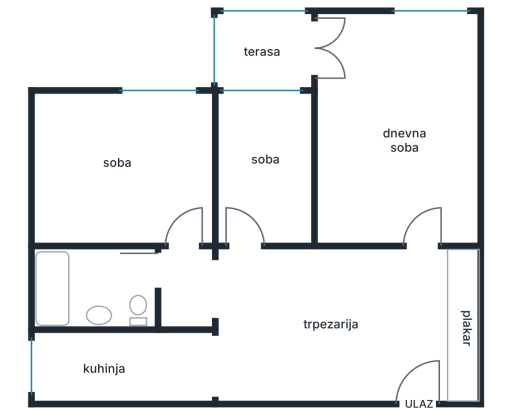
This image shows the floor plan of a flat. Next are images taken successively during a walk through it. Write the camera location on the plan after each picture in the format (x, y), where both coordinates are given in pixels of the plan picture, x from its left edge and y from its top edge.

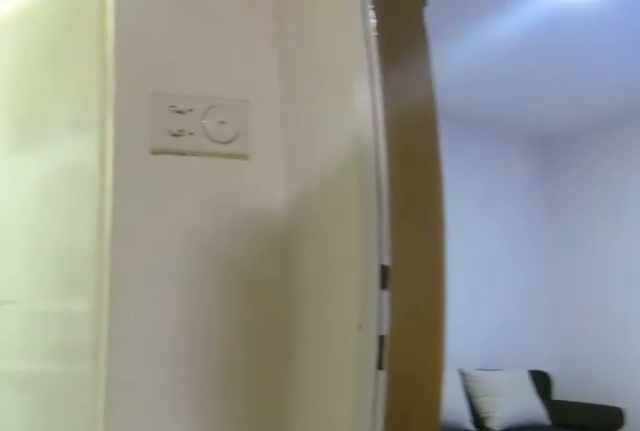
(218, 277)
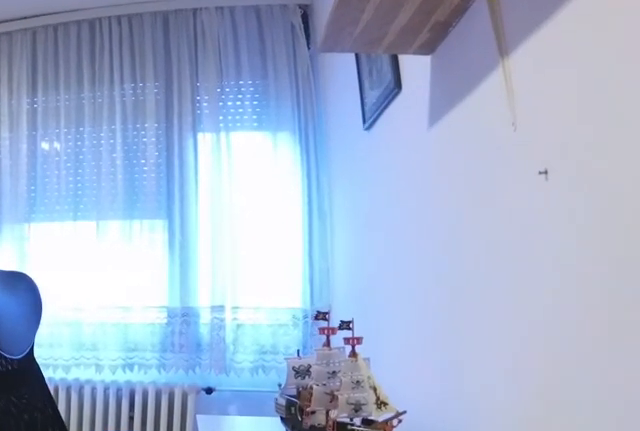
(190, 236)
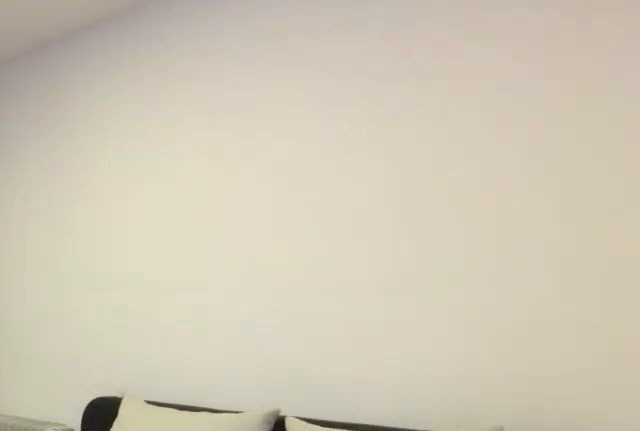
(147, 108)
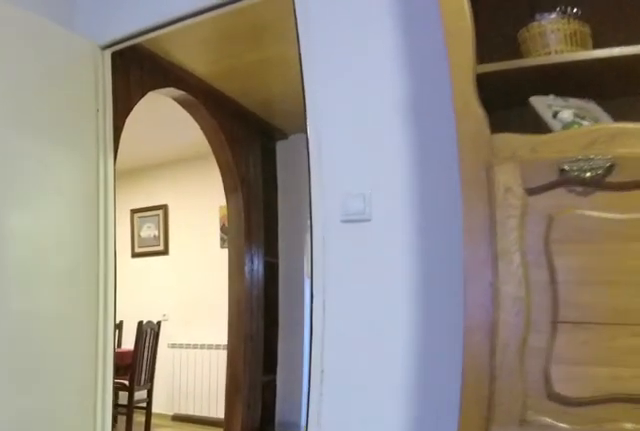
(158, 172)
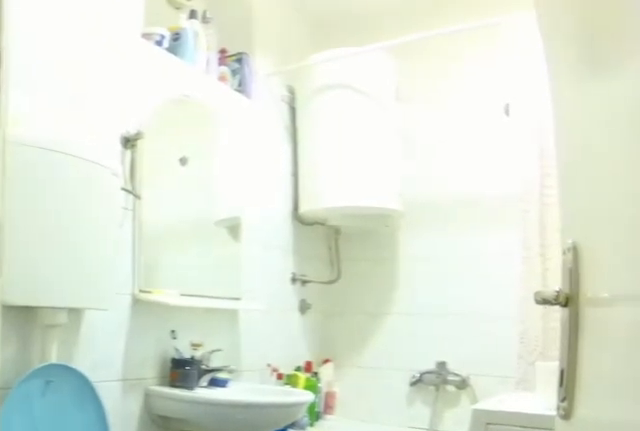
(184, 247)
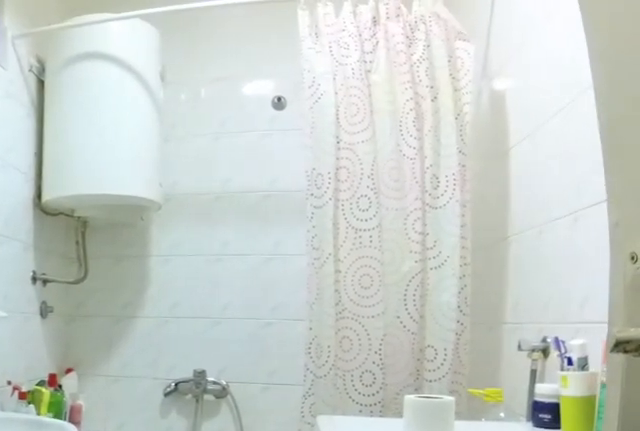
(177, 270)
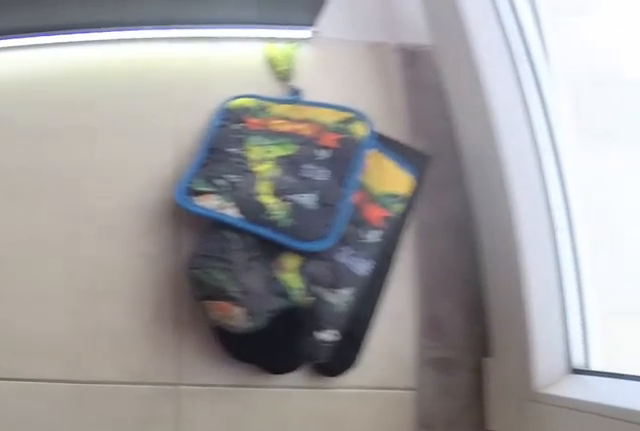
(49, 347)
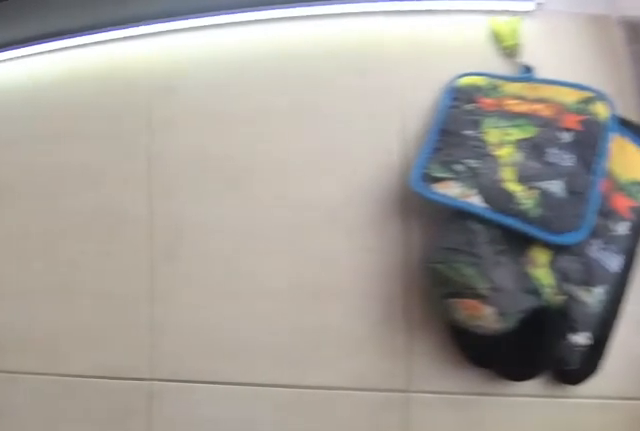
(46, 349)
